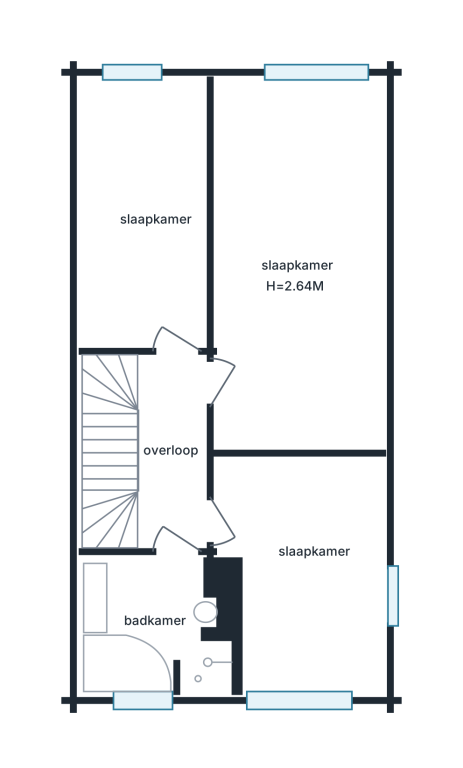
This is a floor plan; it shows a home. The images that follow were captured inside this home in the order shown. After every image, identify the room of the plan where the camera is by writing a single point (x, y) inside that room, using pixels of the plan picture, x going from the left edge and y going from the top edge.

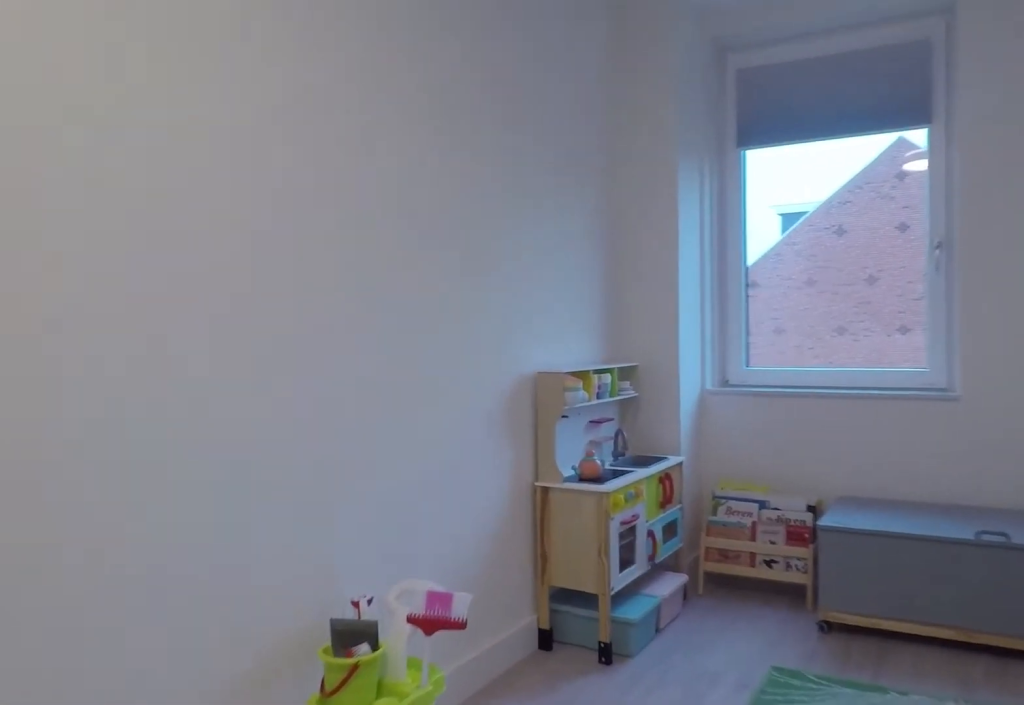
(138, 336)
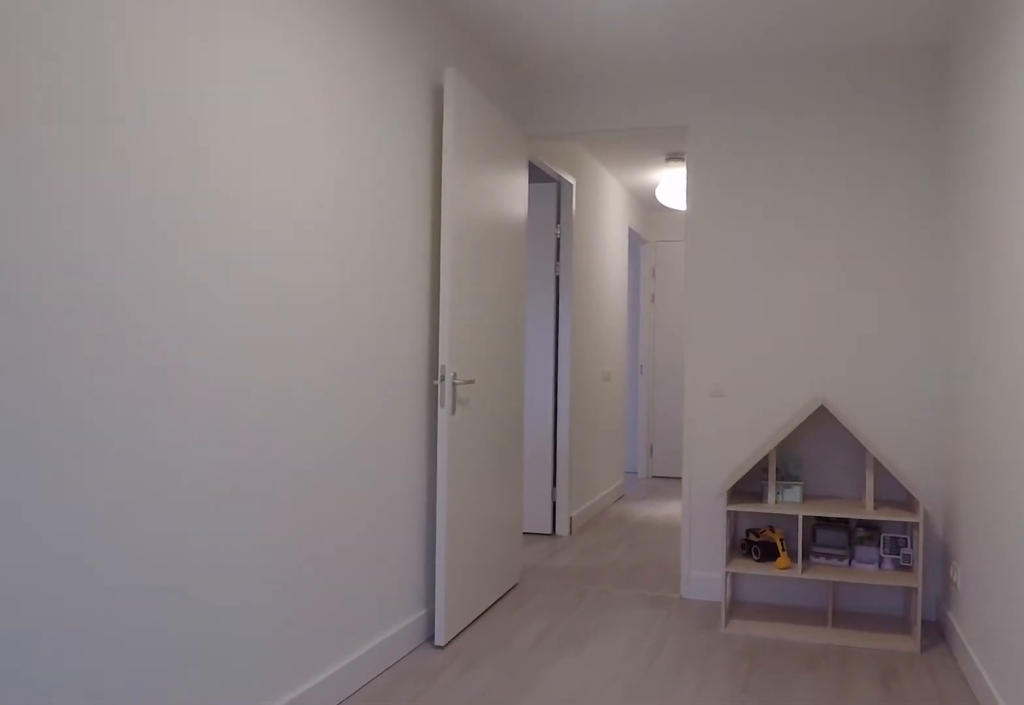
(138, 336)
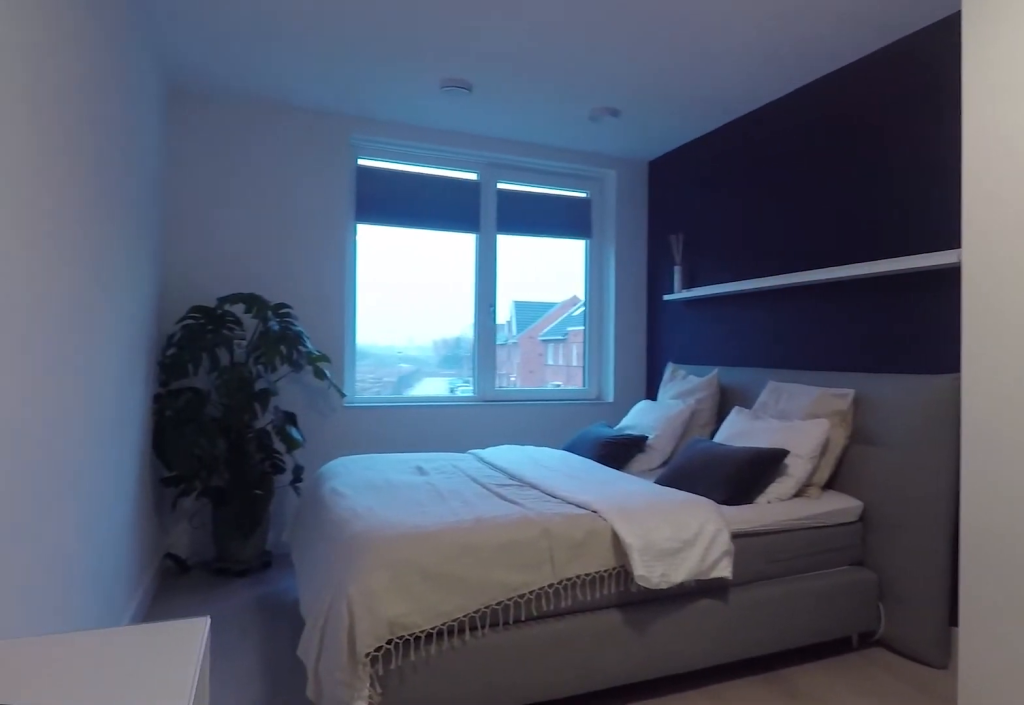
(307, 298)
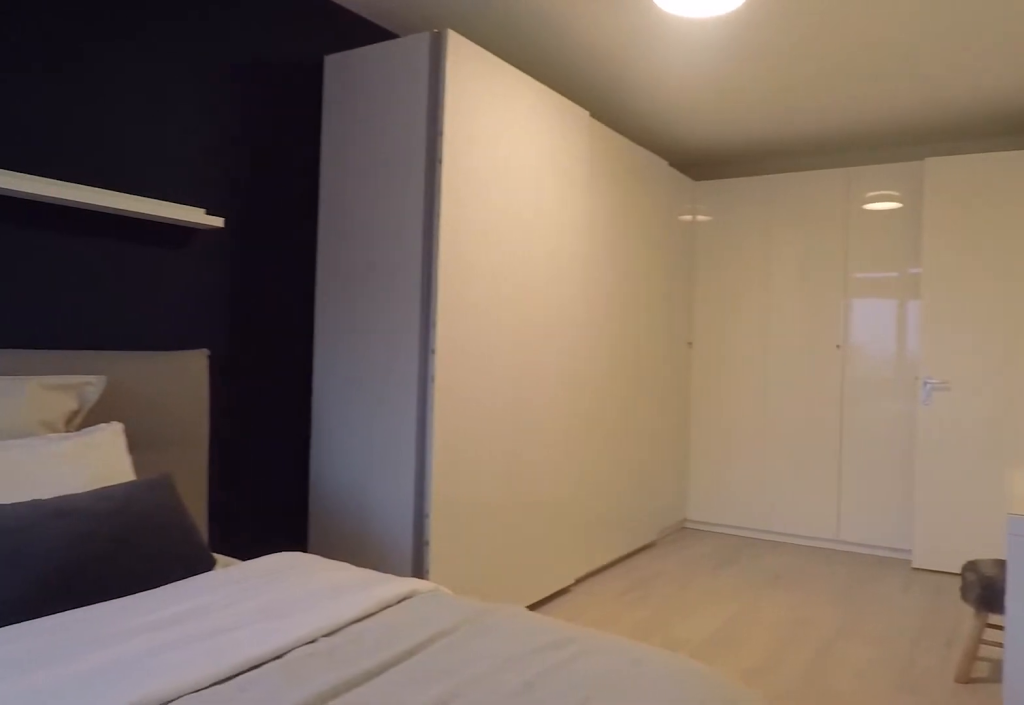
(304, 300)
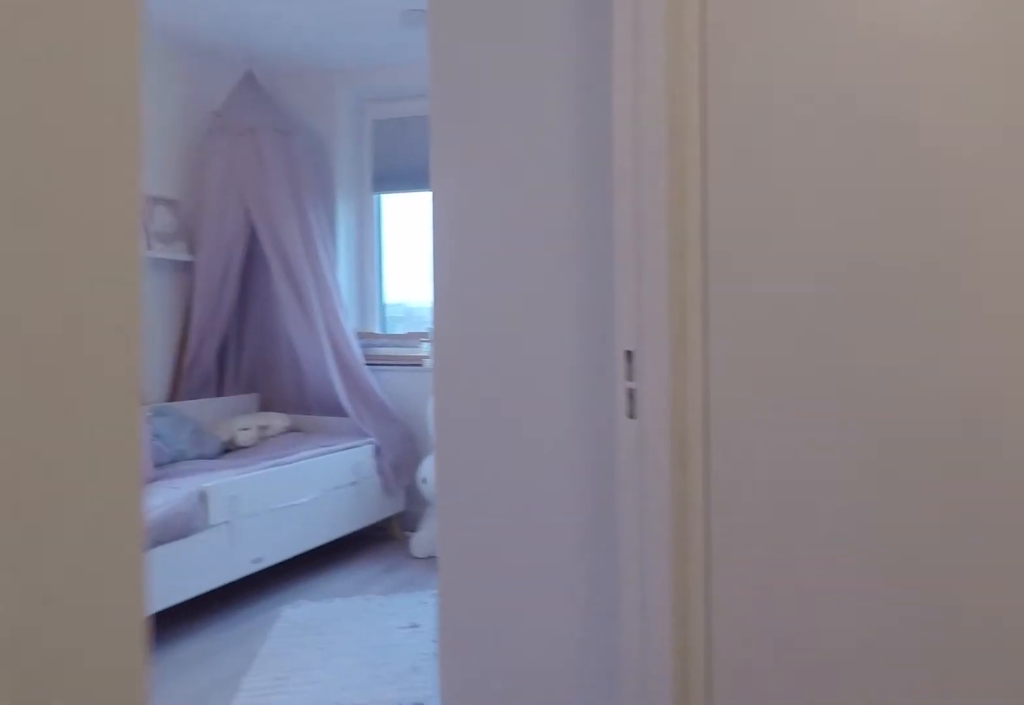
(171, 452)
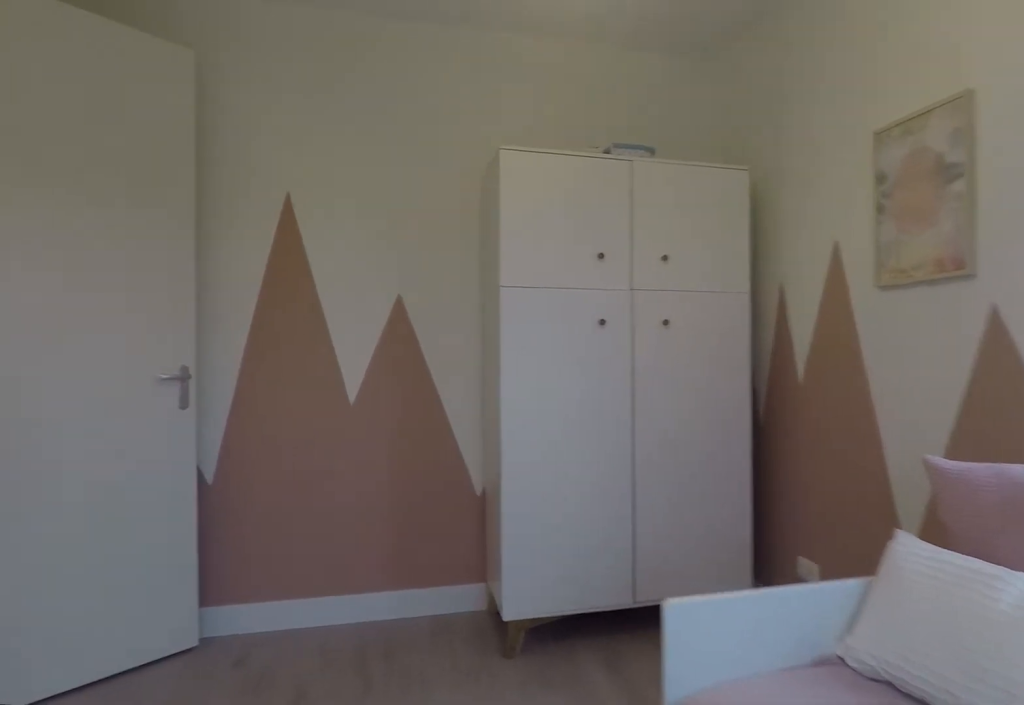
(305, 582)
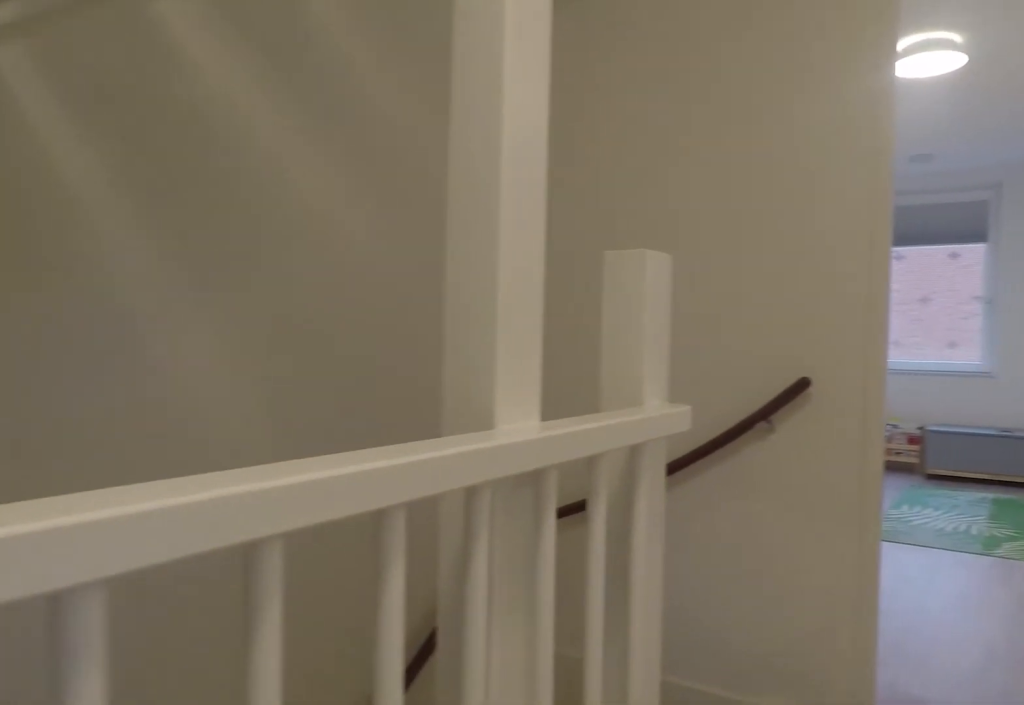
(171, 452)
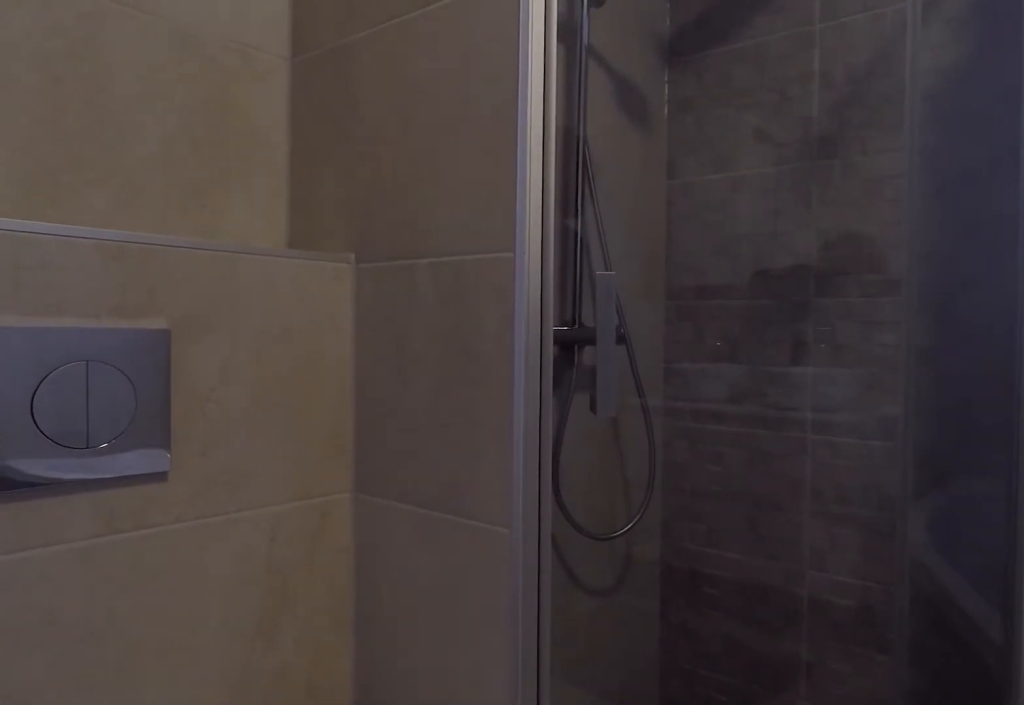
(151, 627)
